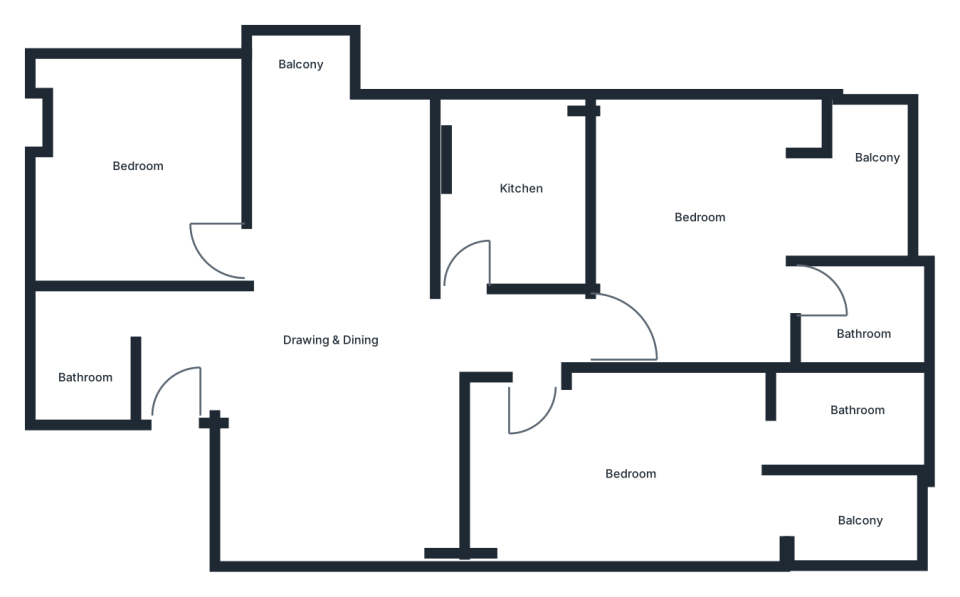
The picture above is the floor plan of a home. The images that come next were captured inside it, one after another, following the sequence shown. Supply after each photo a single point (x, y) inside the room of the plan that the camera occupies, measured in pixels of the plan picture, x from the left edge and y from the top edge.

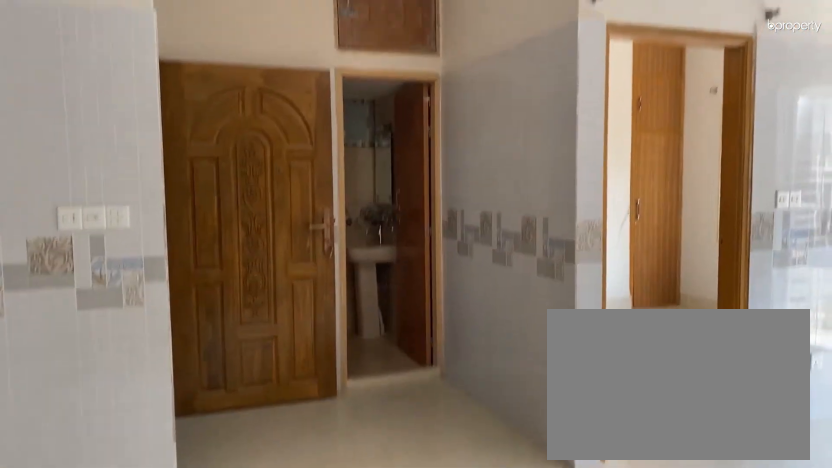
(327, 357)
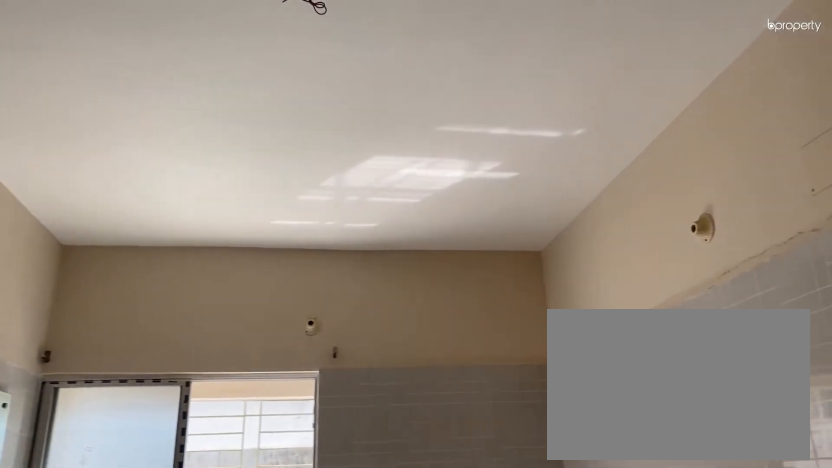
(325, 347)
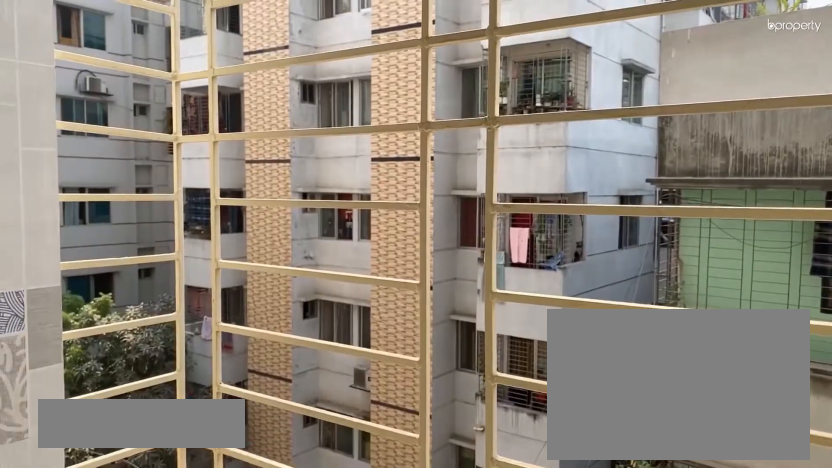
(299, 69)
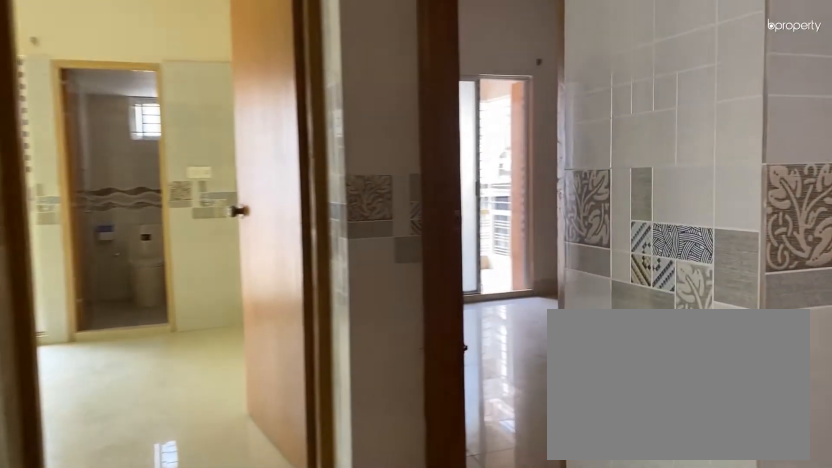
(369, 323)
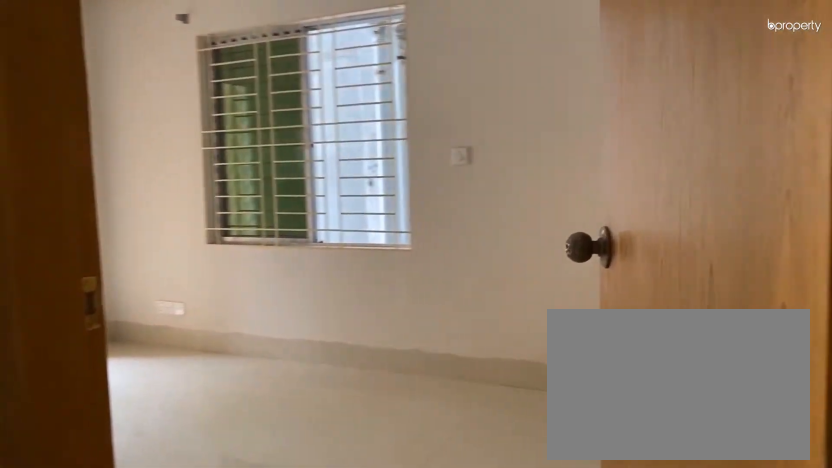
(530, 419)
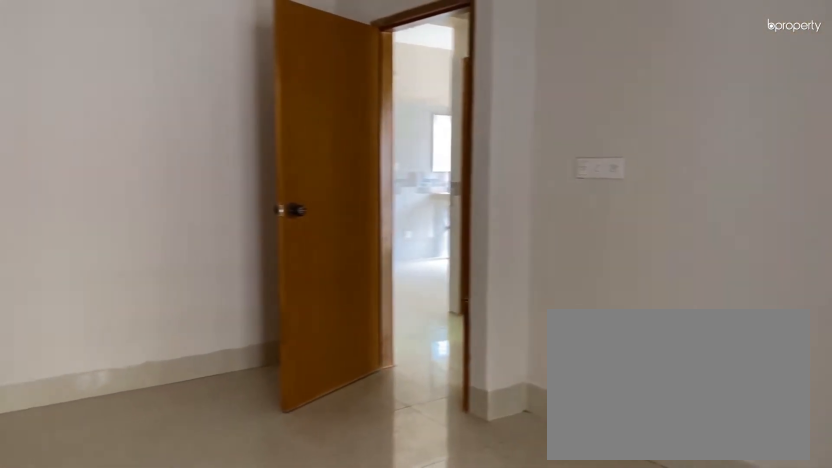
(672, 469)
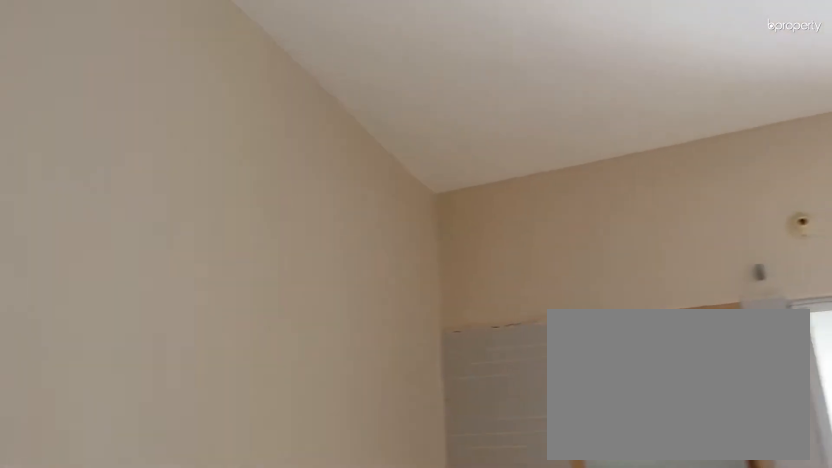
(672, 469)
